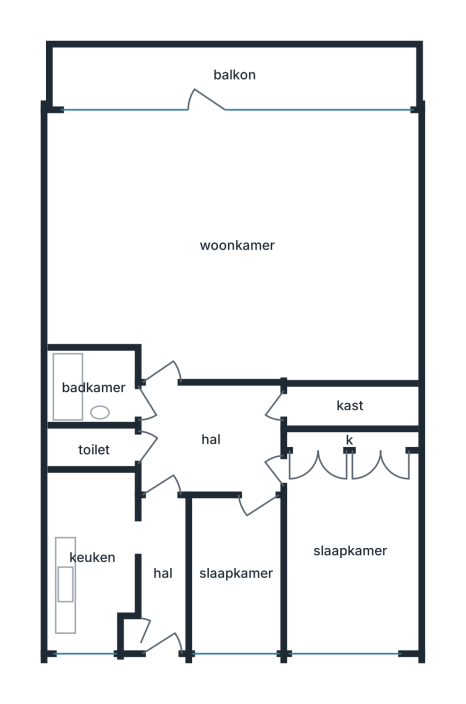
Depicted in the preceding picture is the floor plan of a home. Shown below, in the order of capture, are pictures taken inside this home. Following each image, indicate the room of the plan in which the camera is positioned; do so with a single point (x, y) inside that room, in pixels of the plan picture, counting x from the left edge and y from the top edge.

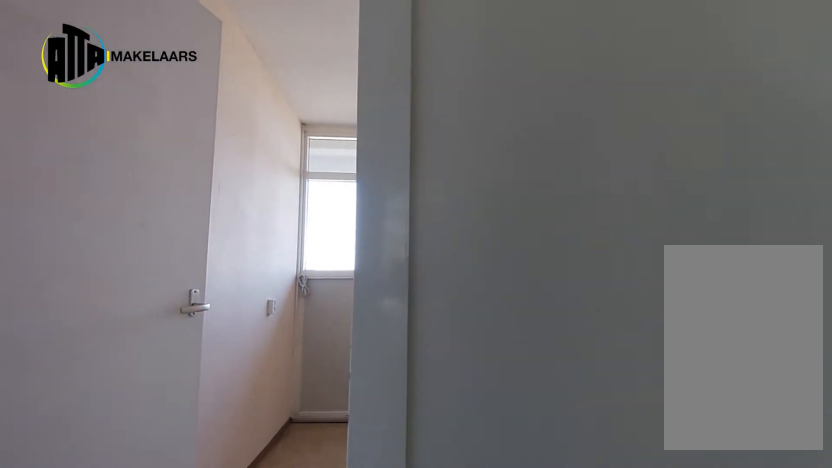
(211, 438)
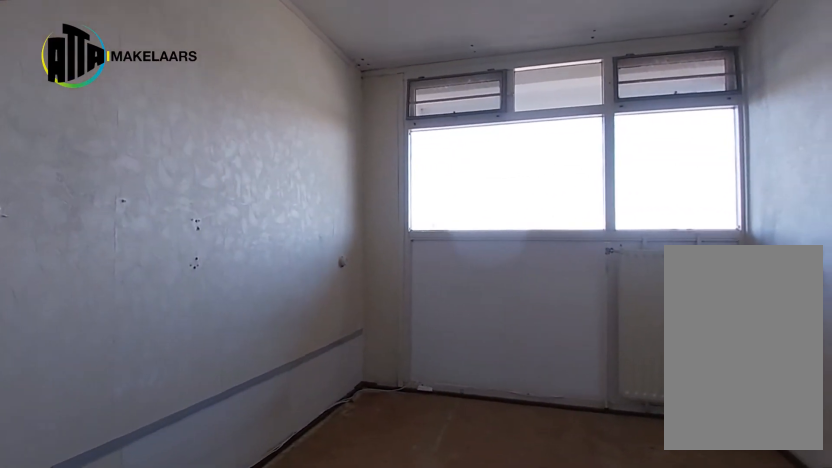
(350, 549)
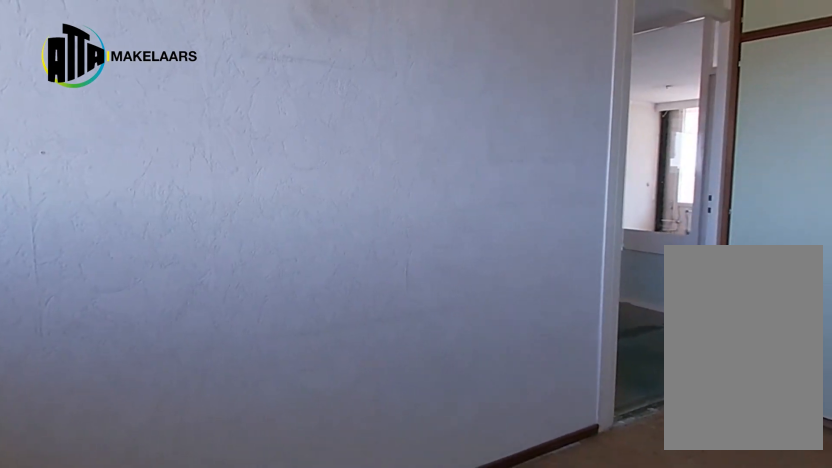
(350, 549)
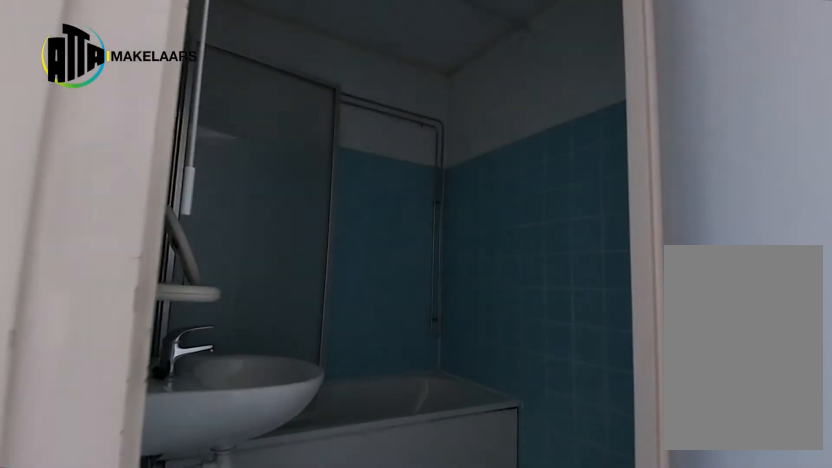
(211, 438)
